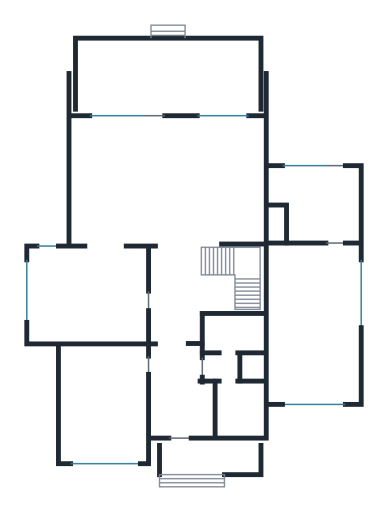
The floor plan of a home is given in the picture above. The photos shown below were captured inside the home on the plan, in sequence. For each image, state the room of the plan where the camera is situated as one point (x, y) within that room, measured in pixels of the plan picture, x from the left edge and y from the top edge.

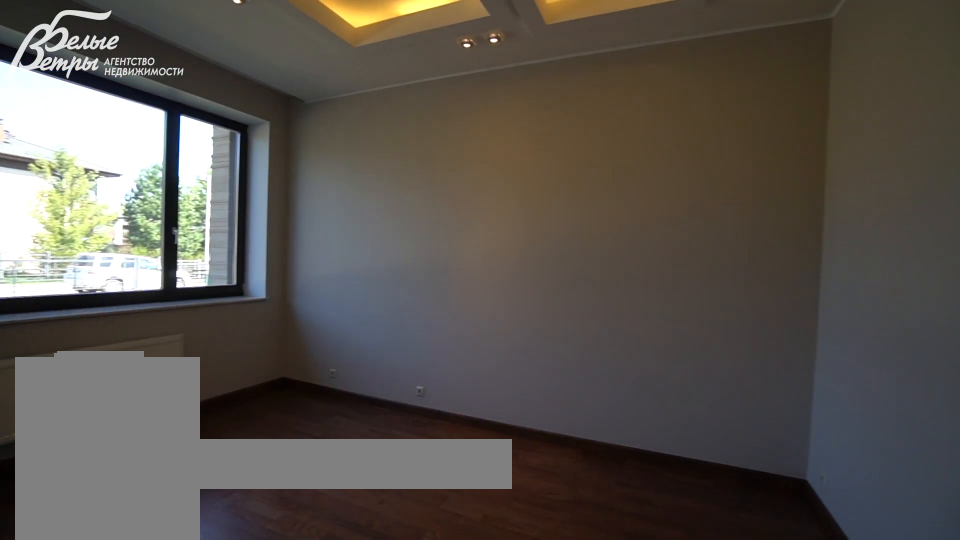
(102, 402)
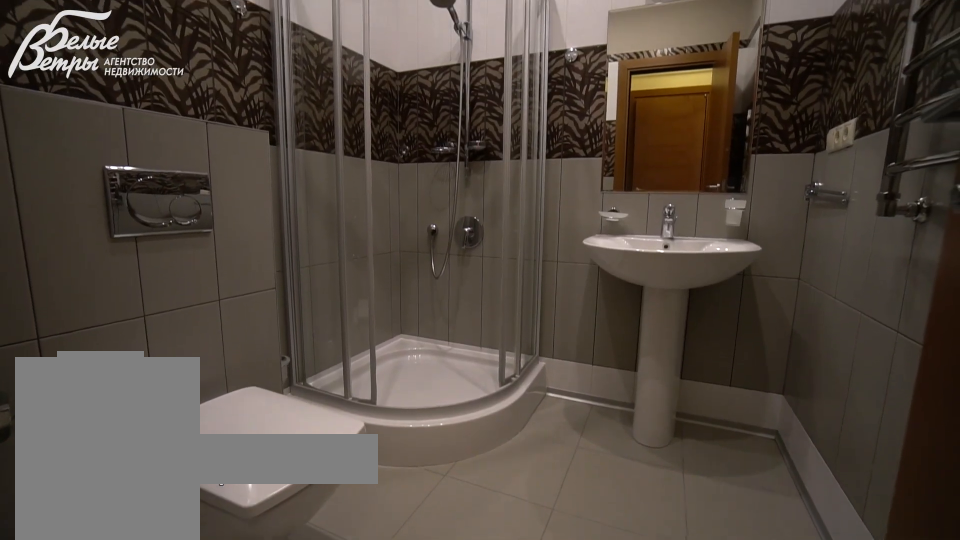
(239, 410)
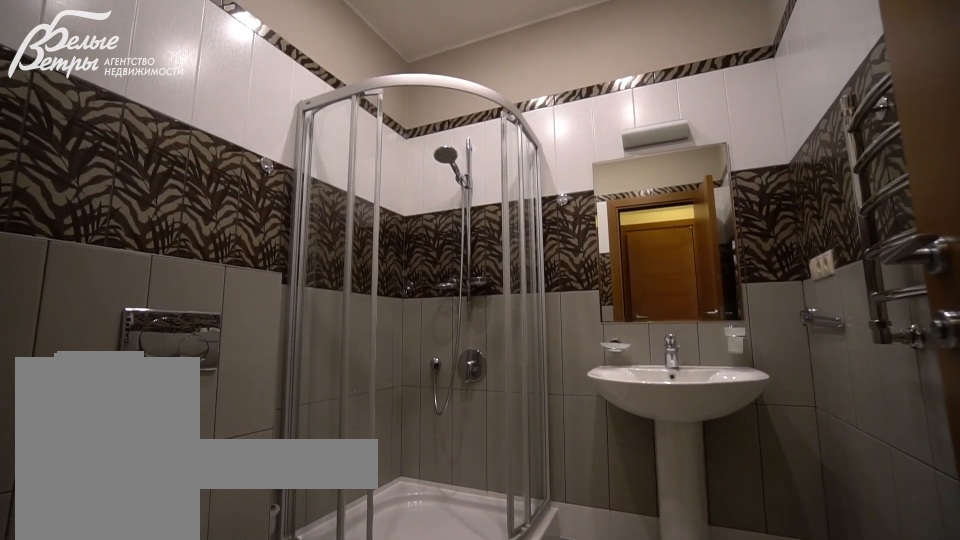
(239, 410)
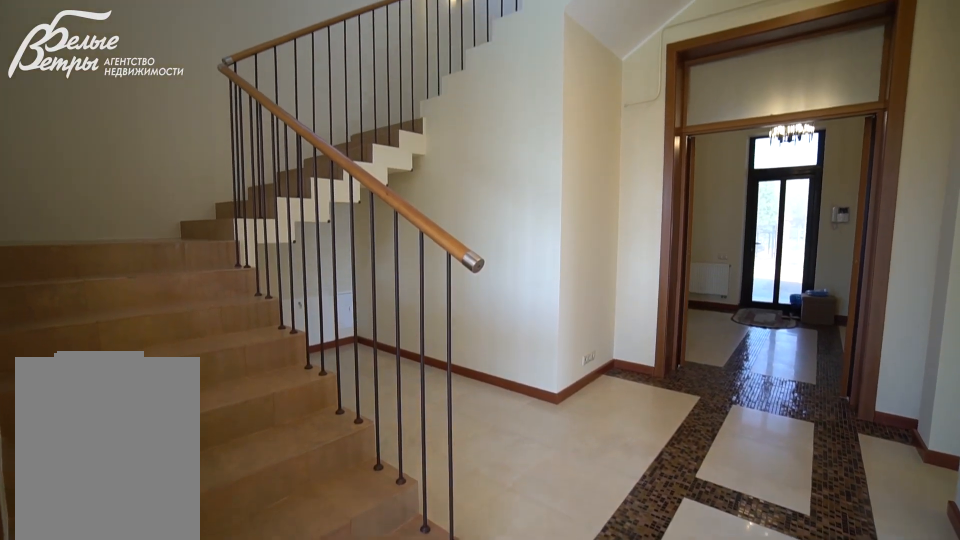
(230, 278)
